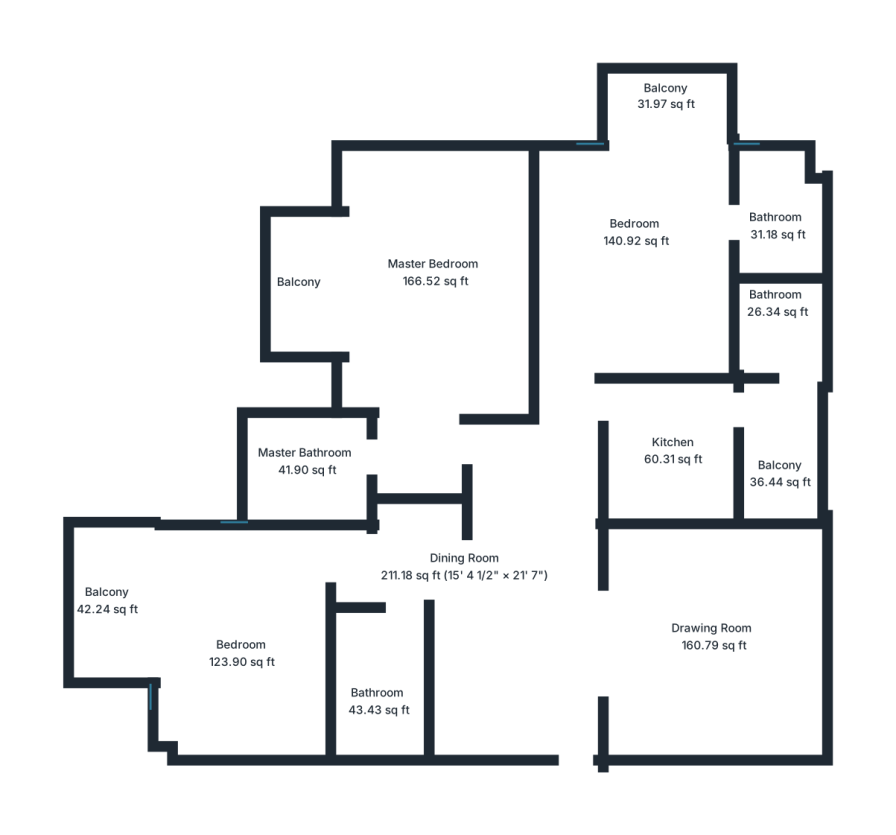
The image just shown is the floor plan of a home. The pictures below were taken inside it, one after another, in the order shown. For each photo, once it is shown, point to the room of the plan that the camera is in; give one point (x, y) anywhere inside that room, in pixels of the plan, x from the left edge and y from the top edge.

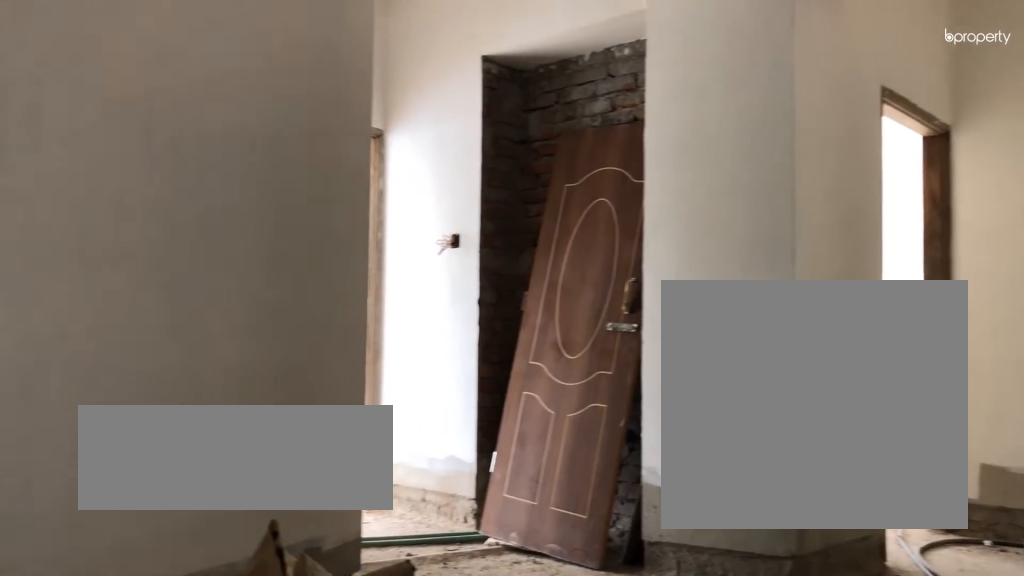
(507, 668)
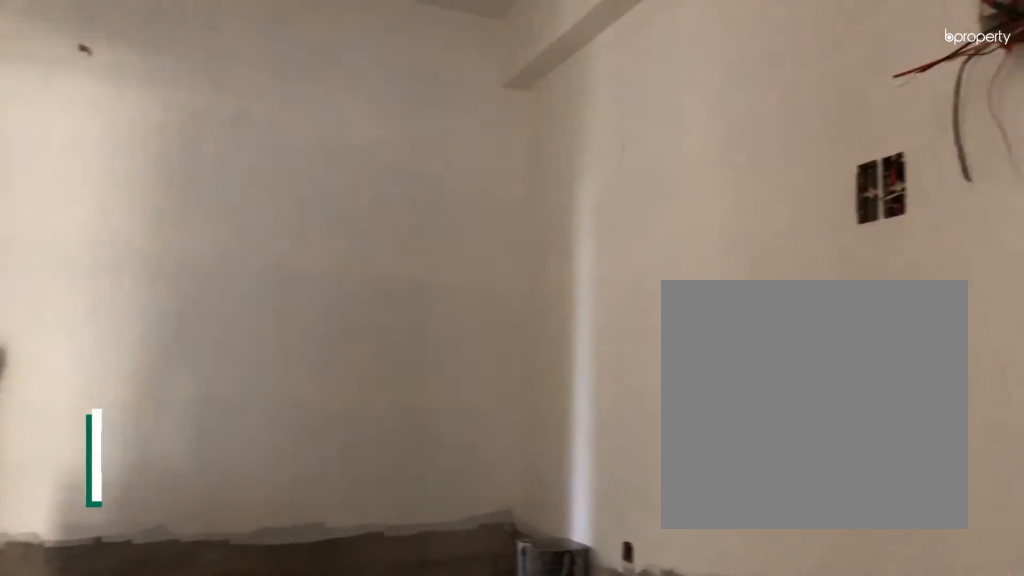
(715, 643)
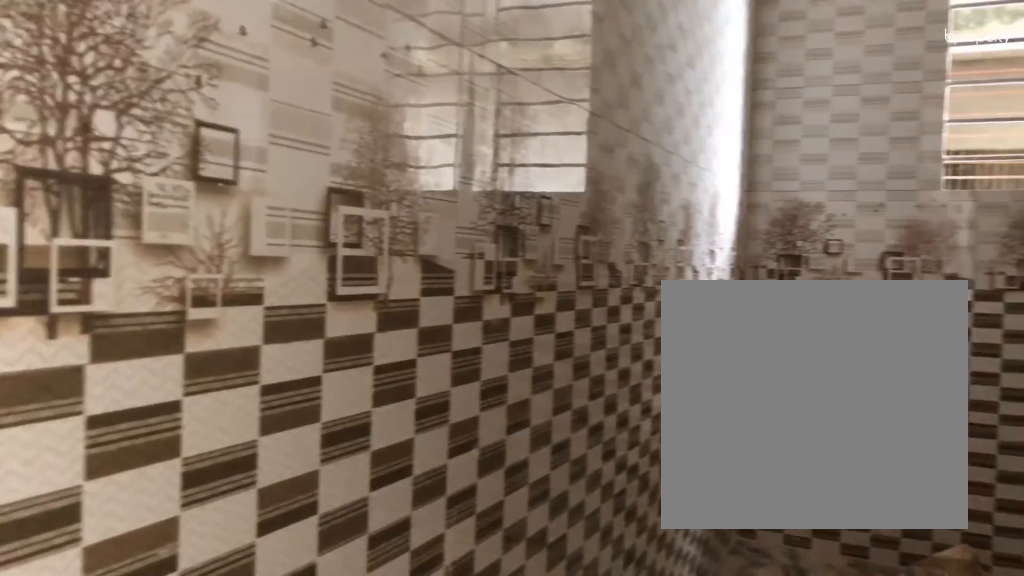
(377, 702)
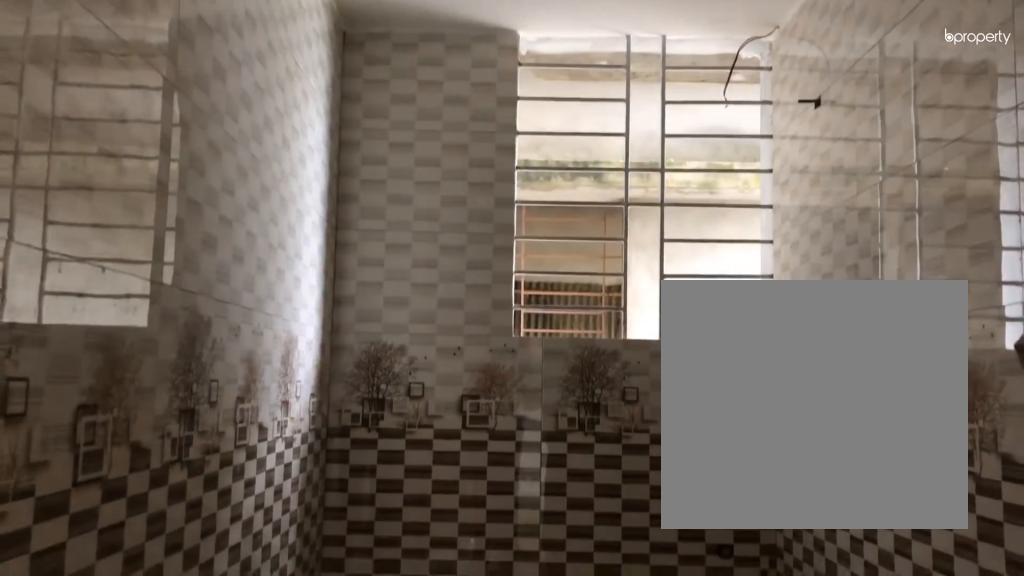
(377, 702)
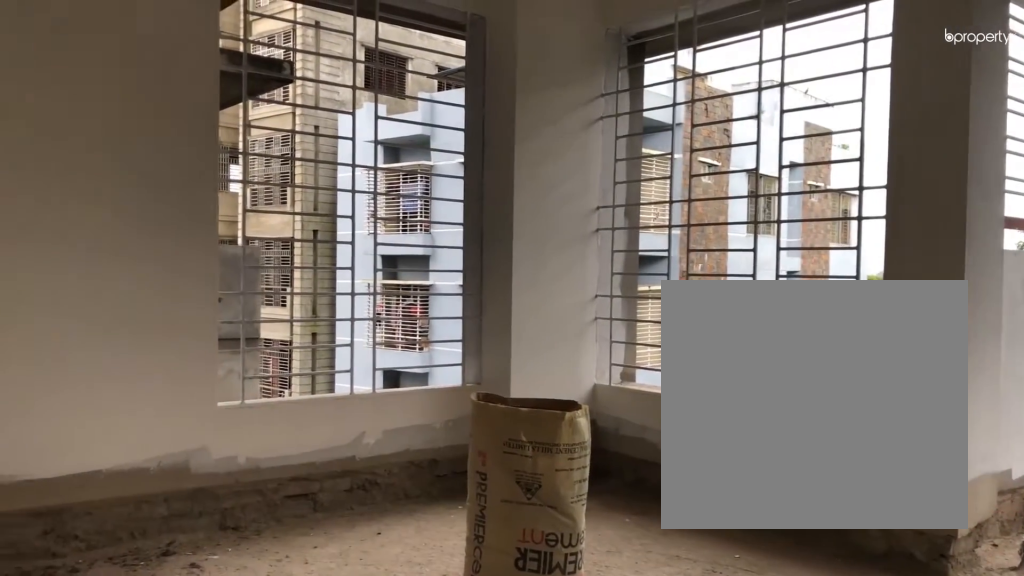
(243, 652)
